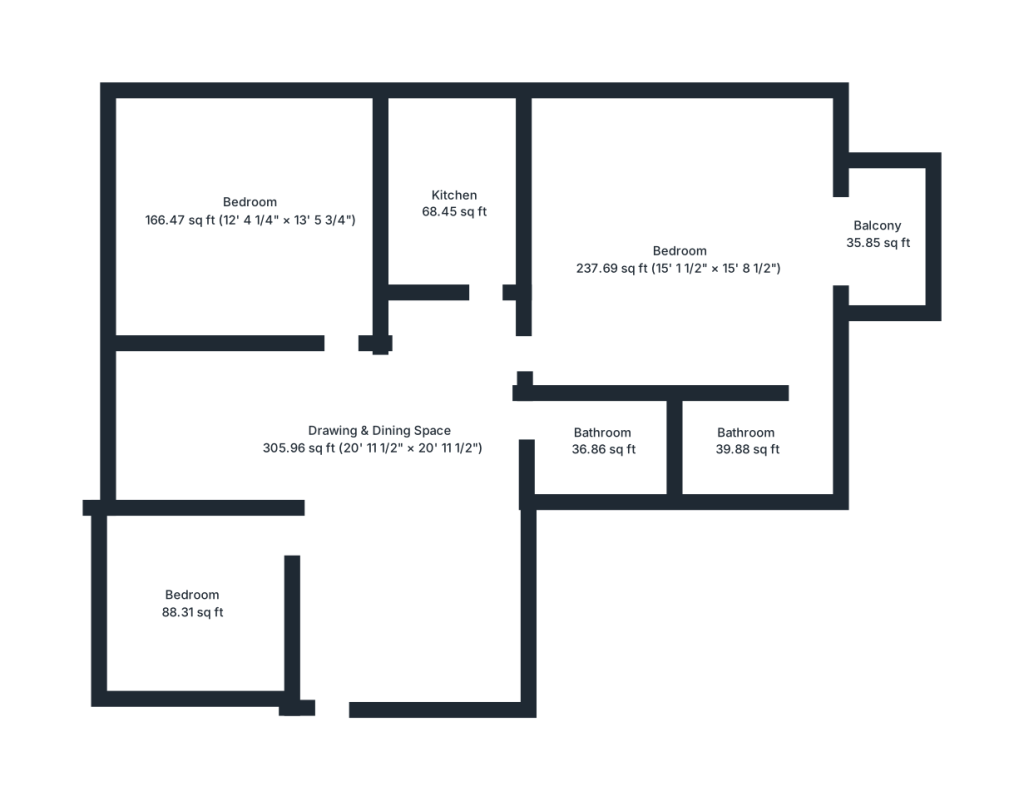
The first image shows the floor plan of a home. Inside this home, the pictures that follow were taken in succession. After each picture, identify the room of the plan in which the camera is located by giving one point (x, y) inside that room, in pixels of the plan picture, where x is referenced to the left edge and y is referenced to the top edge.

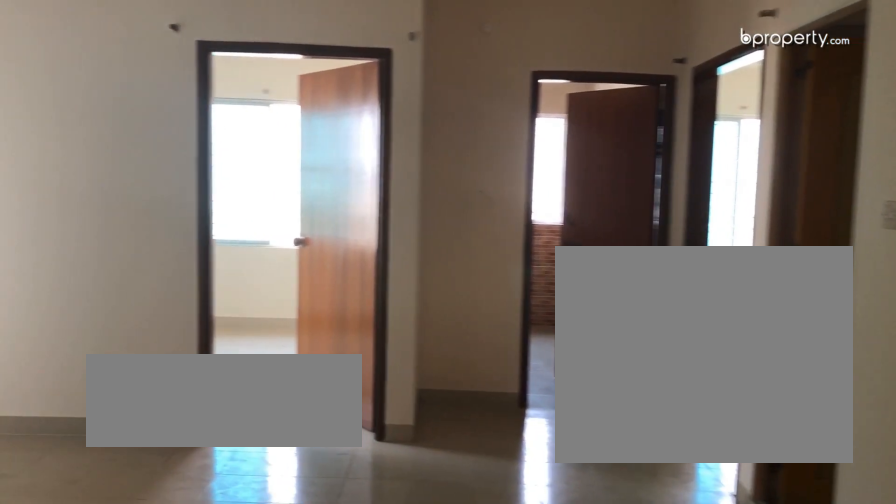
(375, 443)
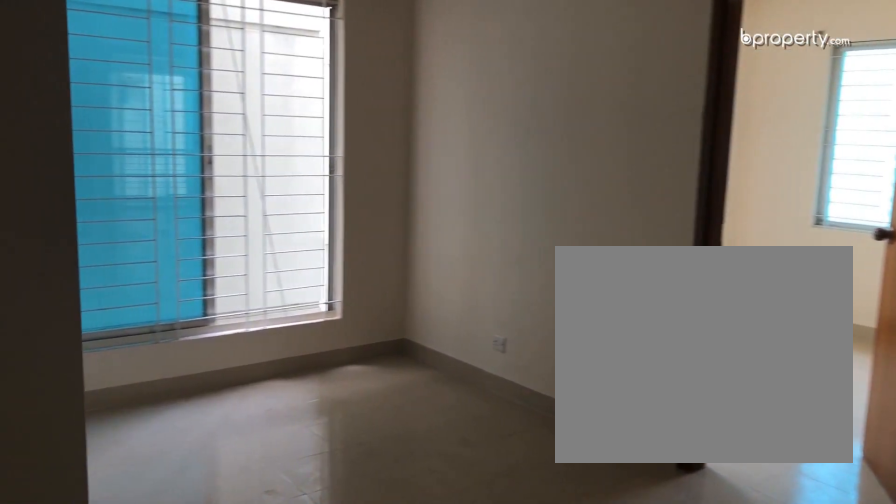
(375, 443)
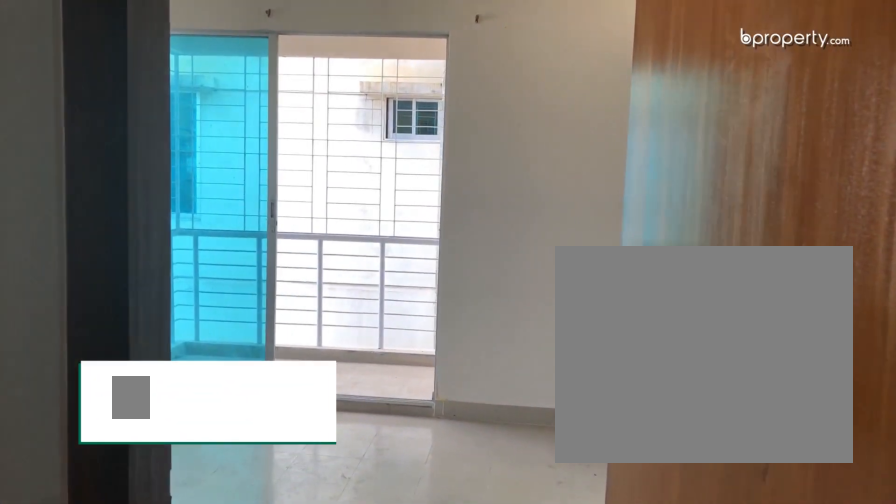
(678, 257)
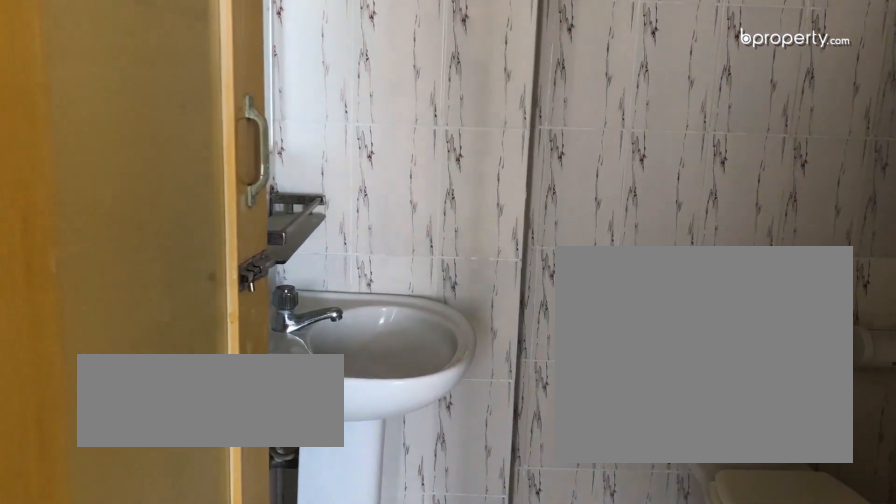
(740, 437)
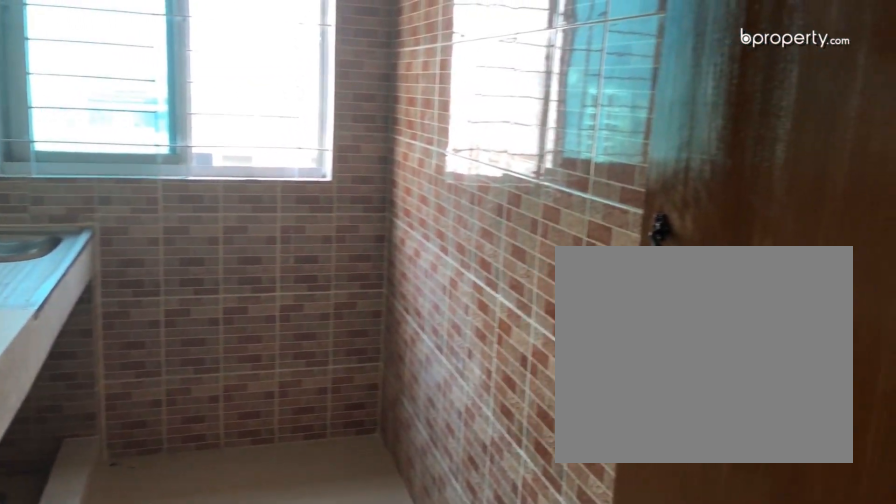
(451, 212)
